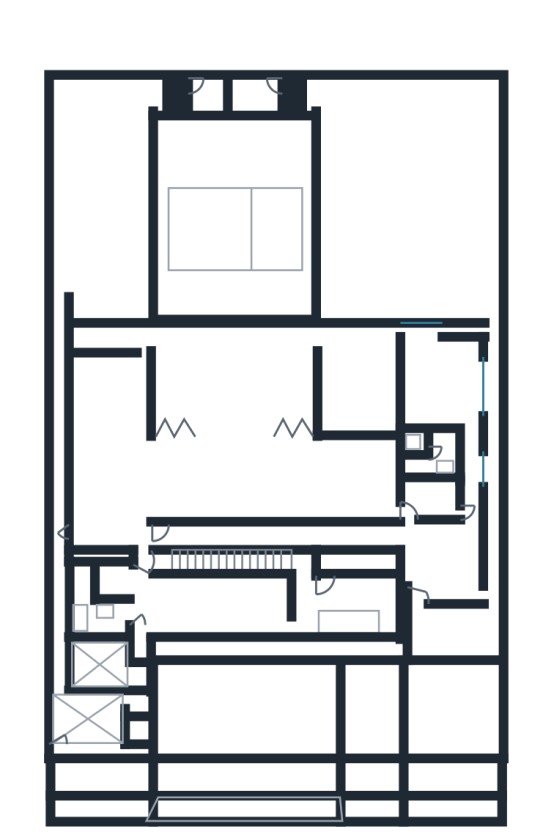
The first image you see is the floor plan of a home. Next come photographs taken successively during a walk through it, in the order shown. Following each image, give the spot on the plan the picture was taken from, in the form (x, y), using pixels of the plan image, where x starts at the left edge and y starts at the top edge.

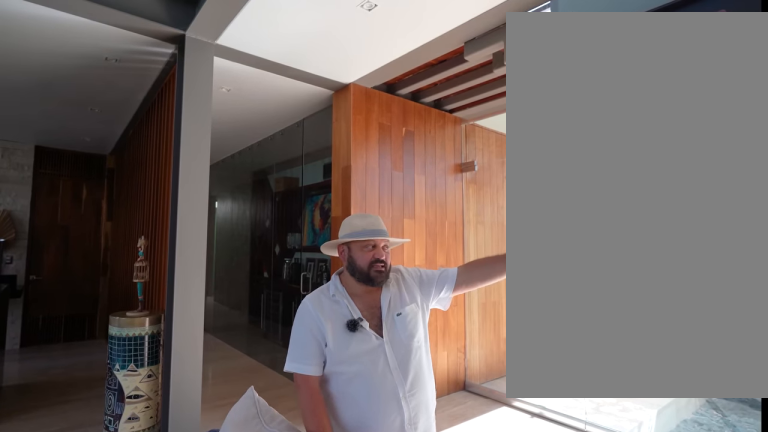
(272, 532)
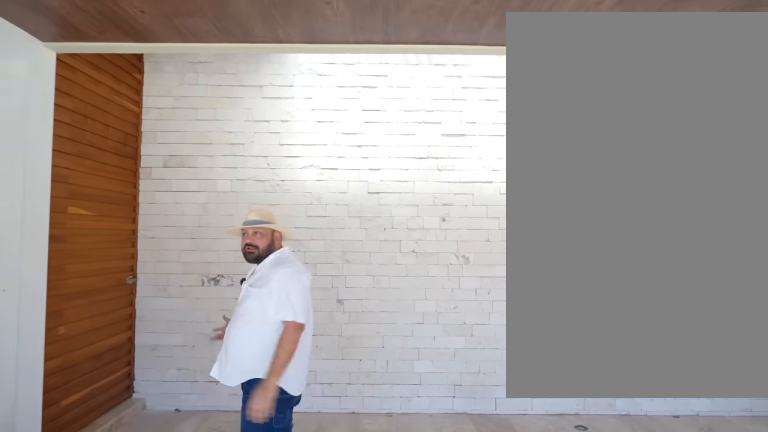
(195, 669)
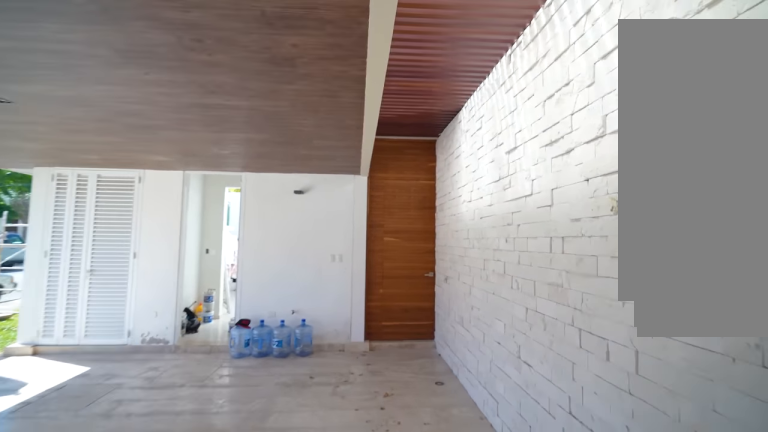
(253, 649)
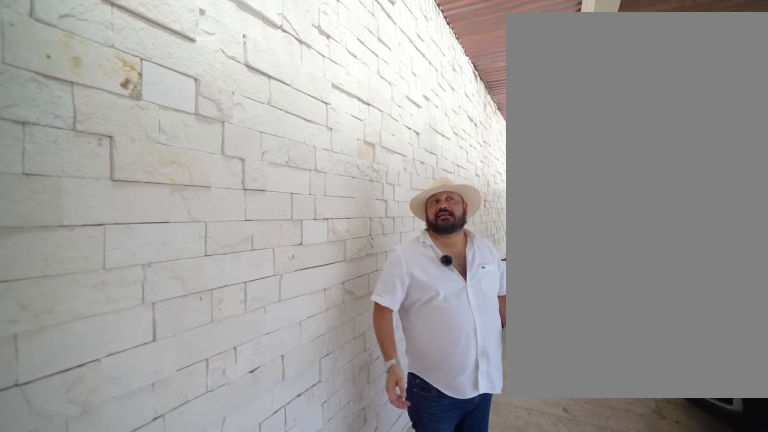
(203, 663)
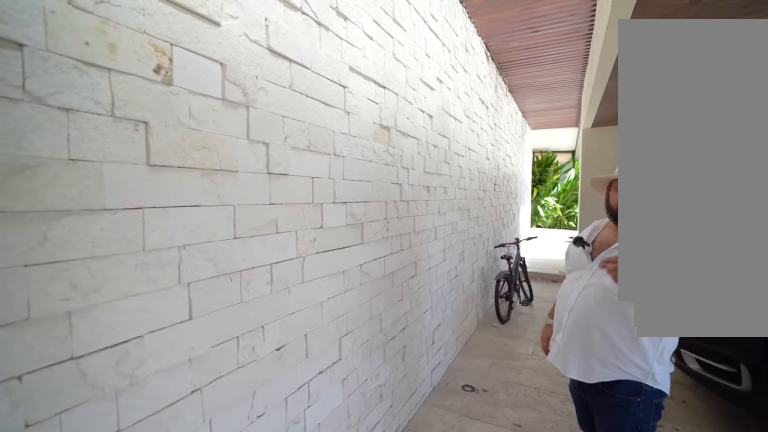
(202, 660)
